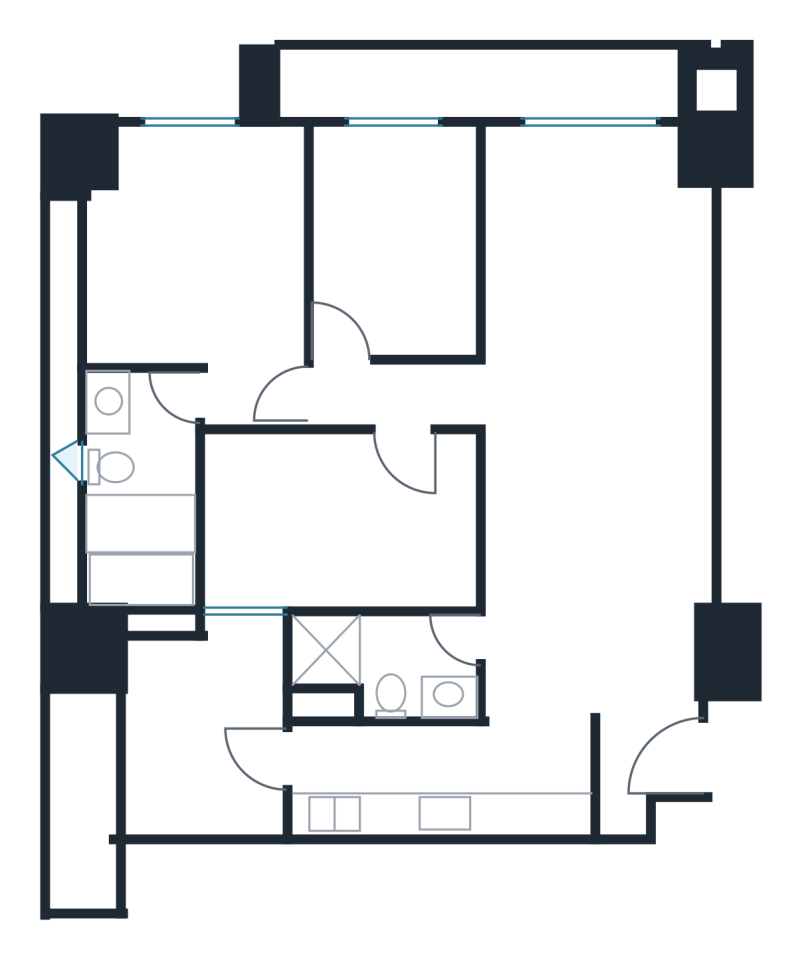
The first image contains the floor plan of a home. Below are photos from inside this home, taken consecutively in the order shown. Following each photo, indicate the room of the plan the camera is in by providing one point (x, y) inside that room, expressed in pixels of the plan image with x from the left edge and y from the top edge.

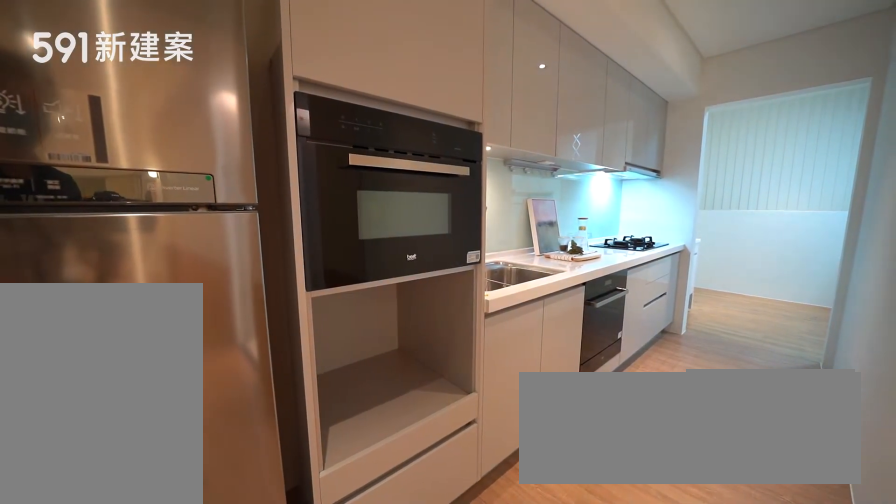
(442, 779)
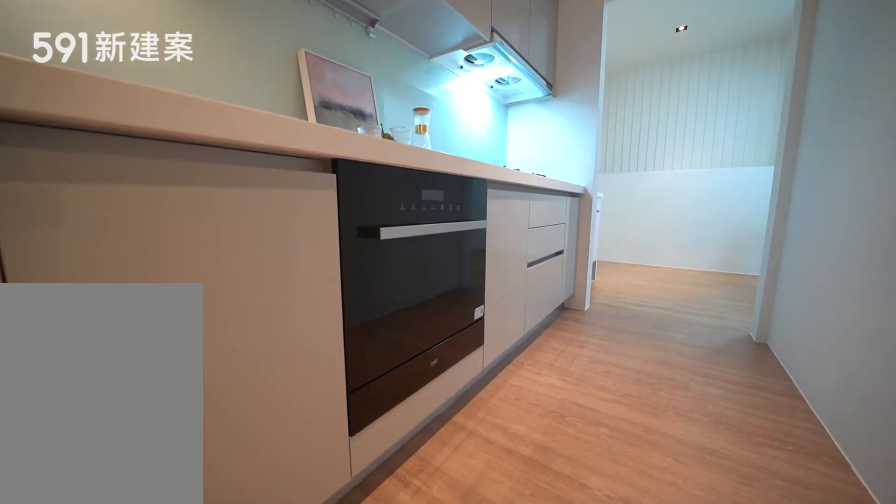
(442, 779)
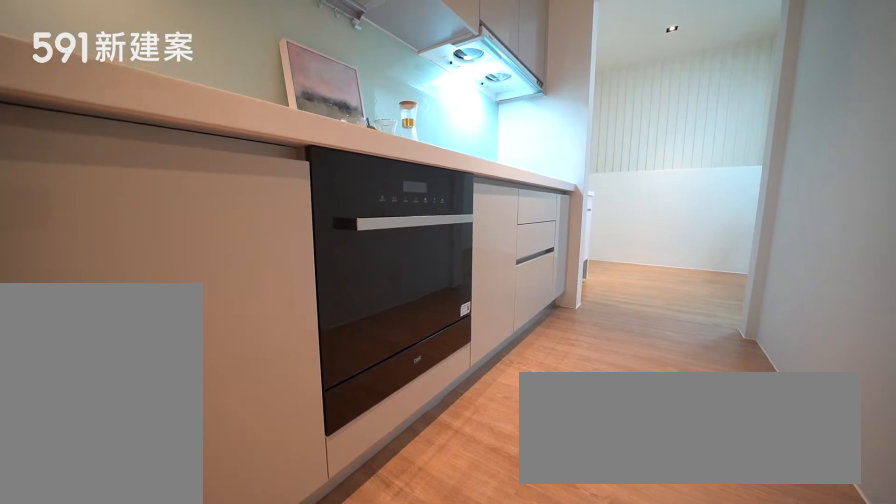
(442, 779)
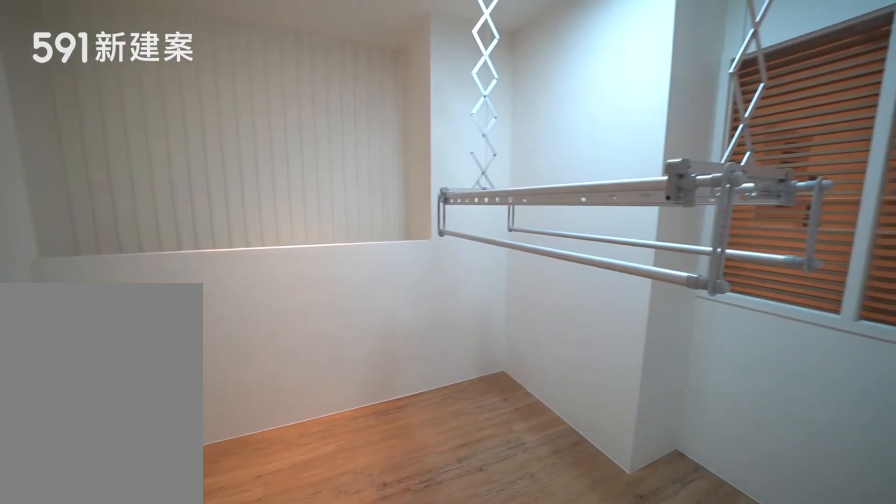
(204, 723)
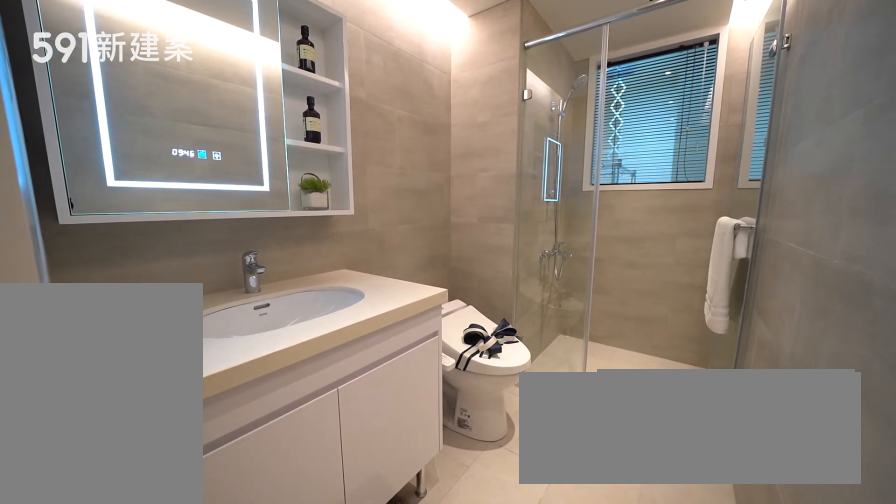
(388, 661)
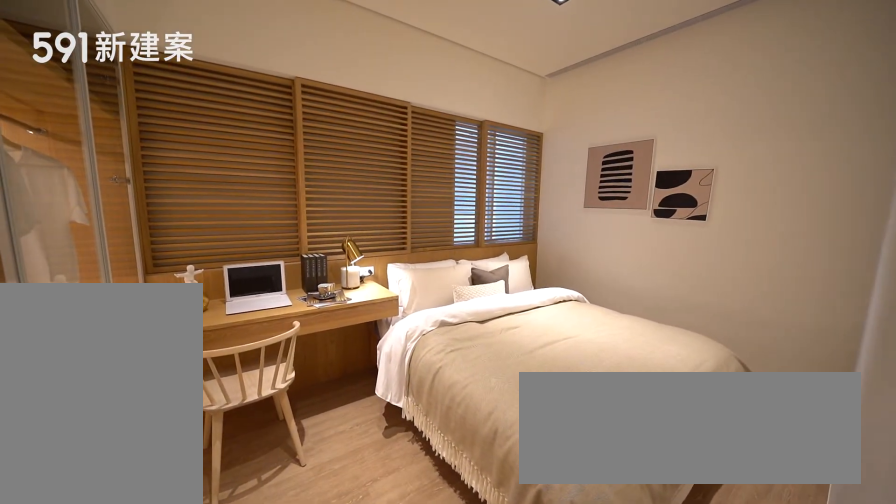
(341, 522)
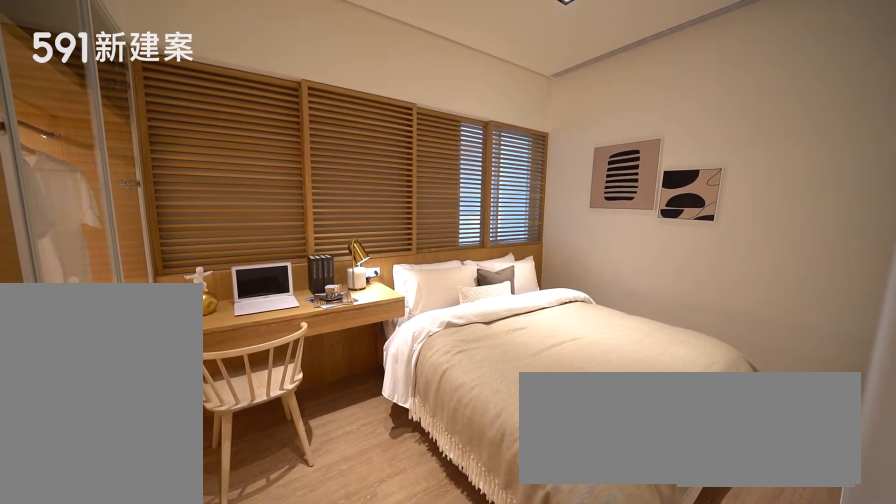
(341, 522)
